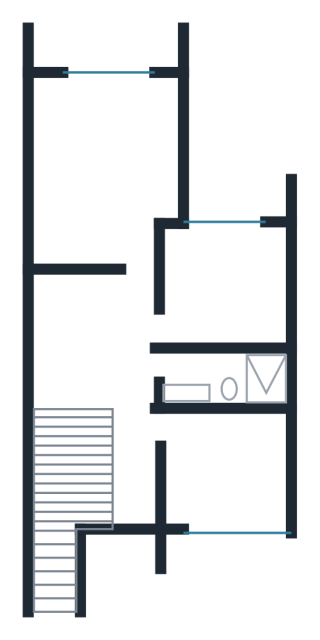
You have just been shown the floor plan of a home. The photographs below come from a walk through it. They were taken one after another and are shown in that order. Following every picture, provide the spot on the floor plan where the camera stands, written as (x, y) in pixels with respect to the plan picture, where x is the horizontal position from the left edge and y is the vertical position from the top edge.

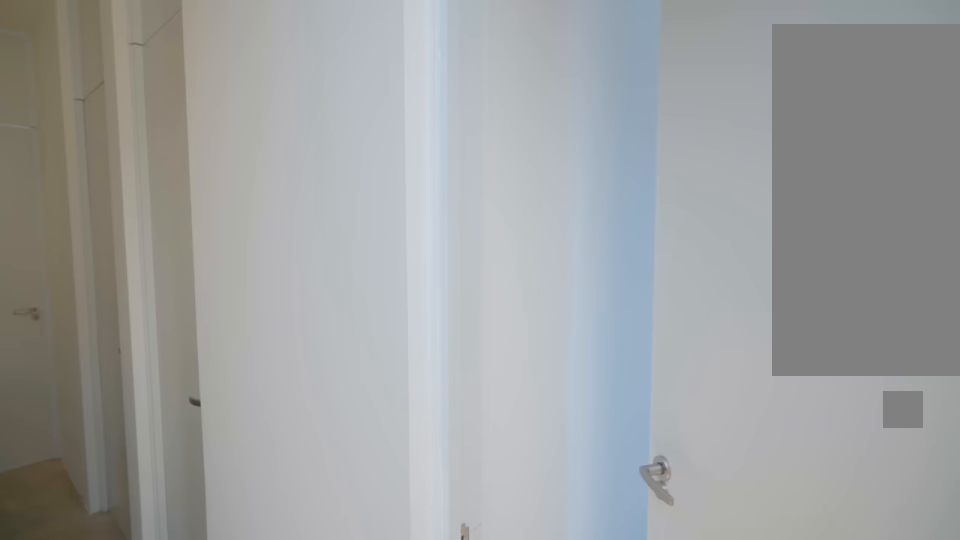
(128, 433)
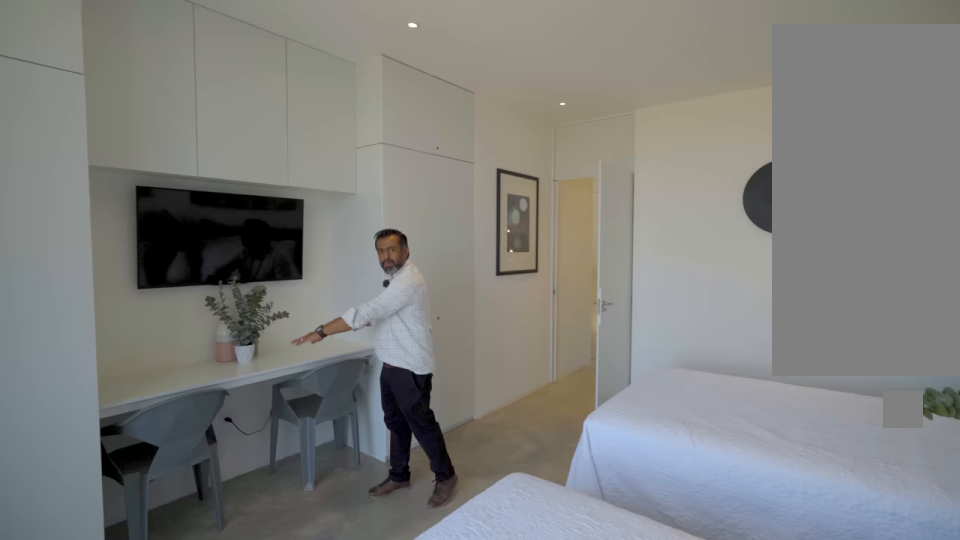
(133, 162)
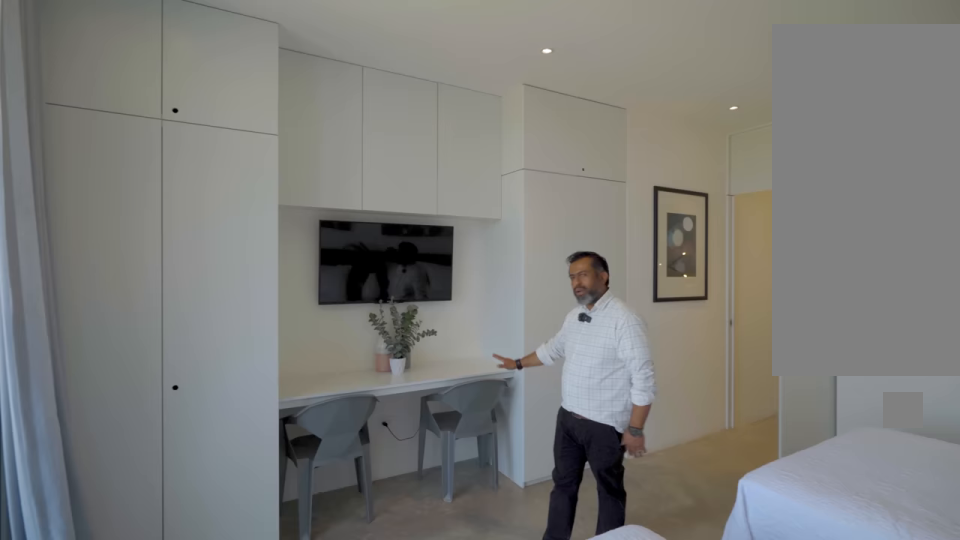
(133, 162)
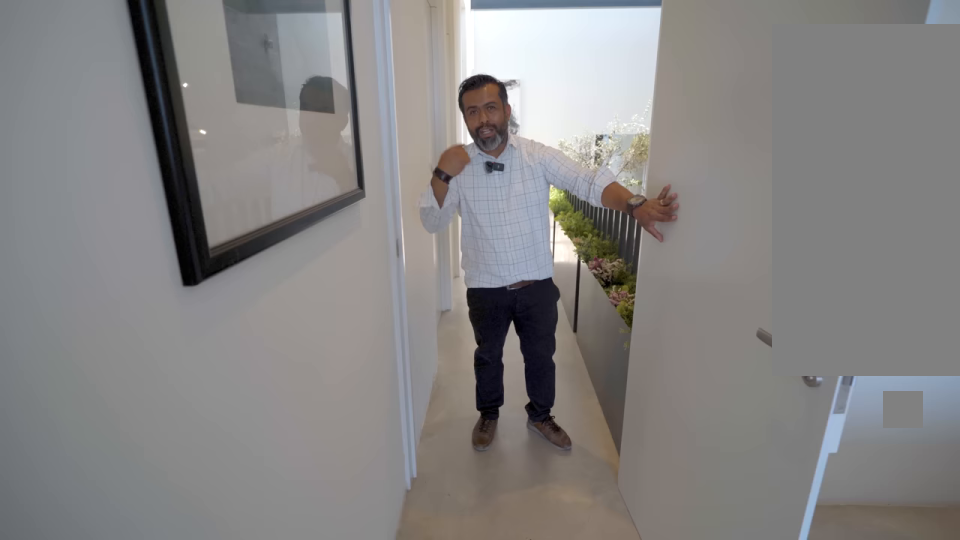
(142, 265)
